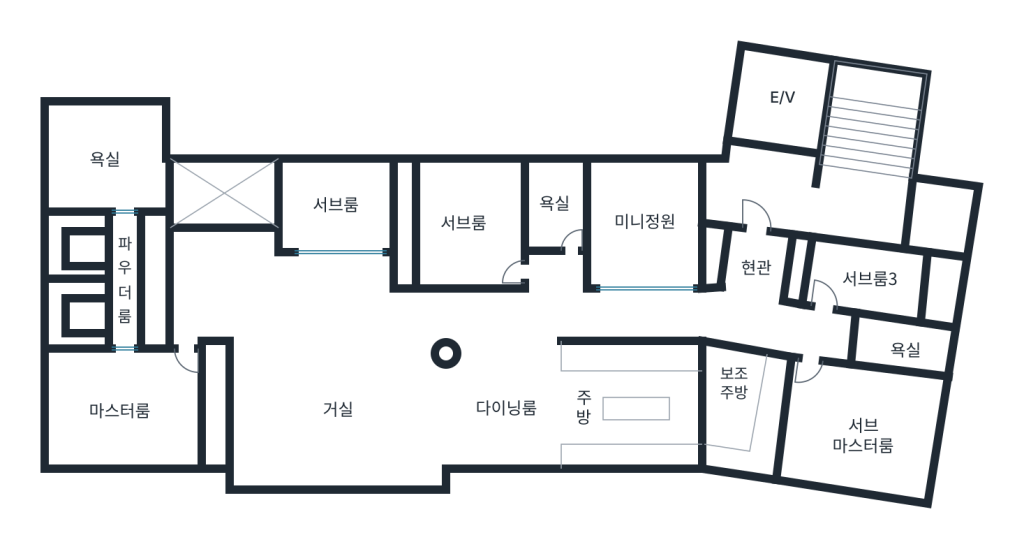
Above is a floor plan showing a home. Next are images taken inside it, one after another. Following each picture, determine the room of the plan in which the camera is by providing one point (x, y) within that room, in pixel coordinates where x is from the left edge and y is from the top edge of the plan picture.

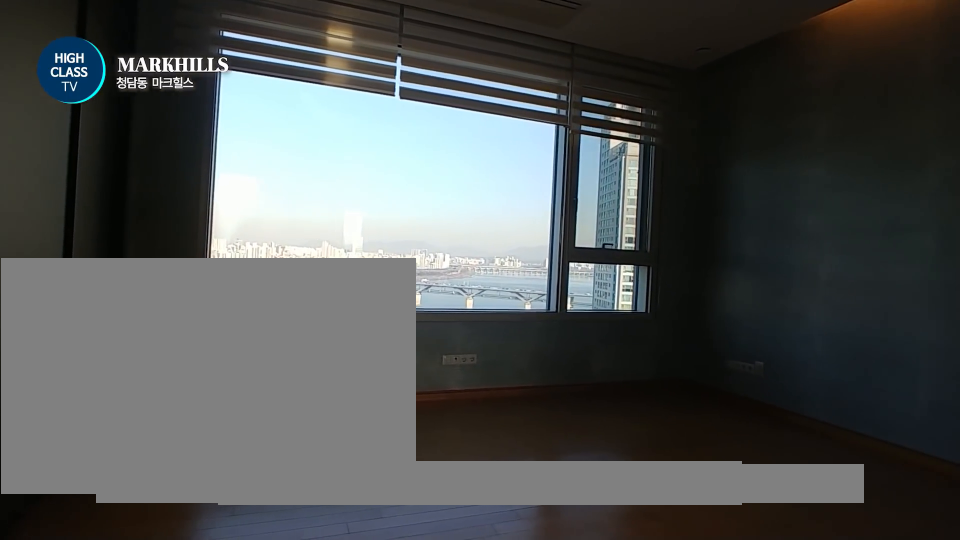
(134, 410)
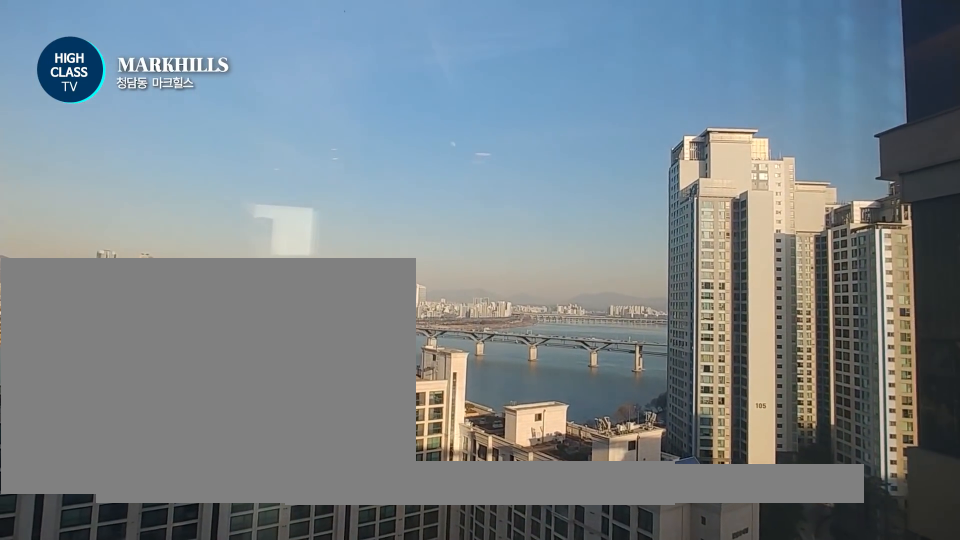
(134, 410)
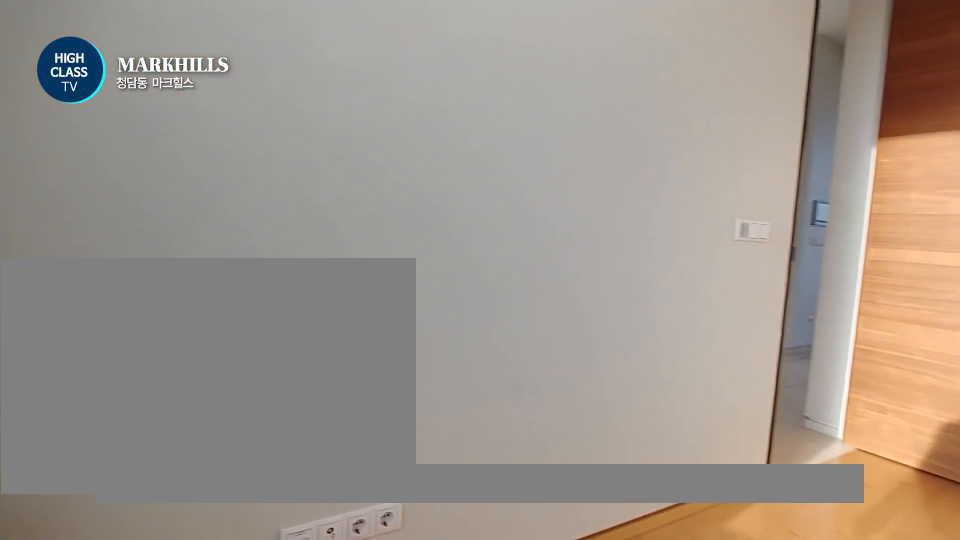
(456, 225)
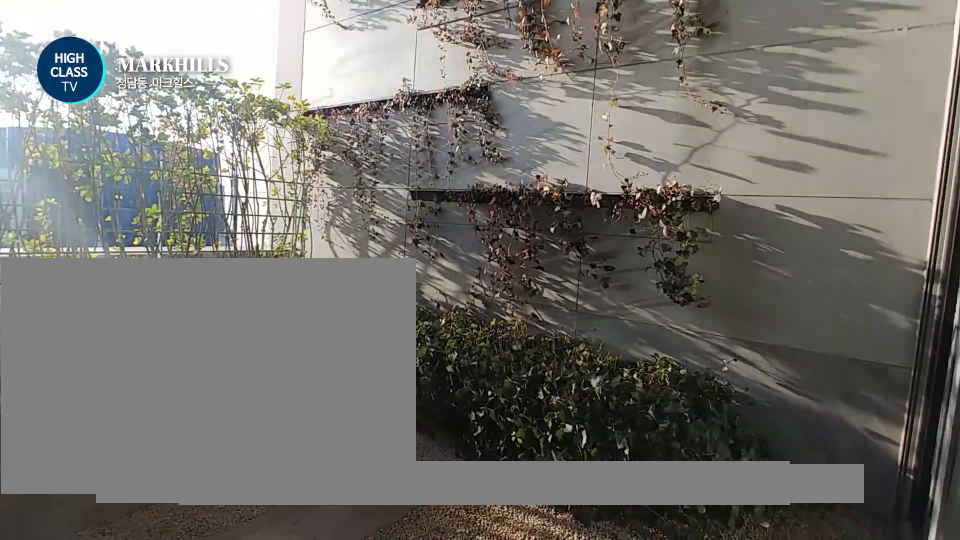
(644, 226)
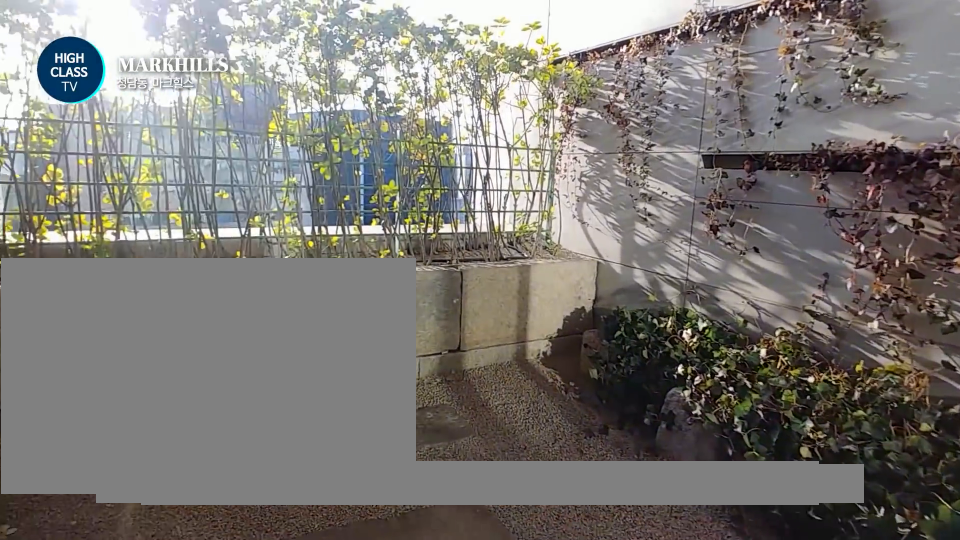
(644, 226)
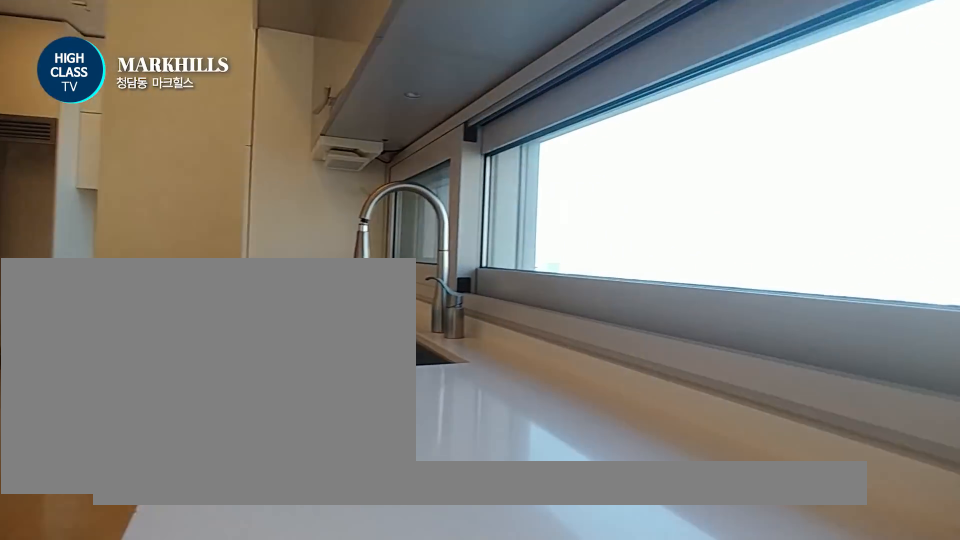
(573, 407)
